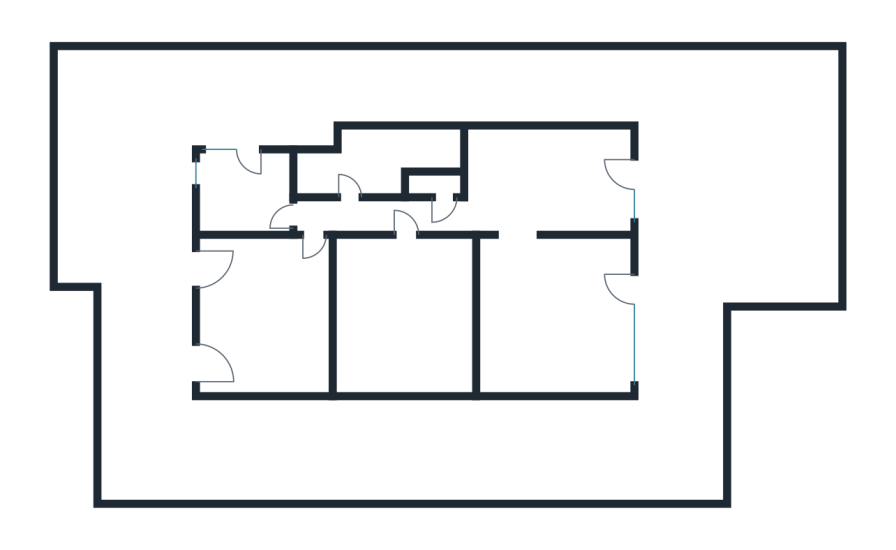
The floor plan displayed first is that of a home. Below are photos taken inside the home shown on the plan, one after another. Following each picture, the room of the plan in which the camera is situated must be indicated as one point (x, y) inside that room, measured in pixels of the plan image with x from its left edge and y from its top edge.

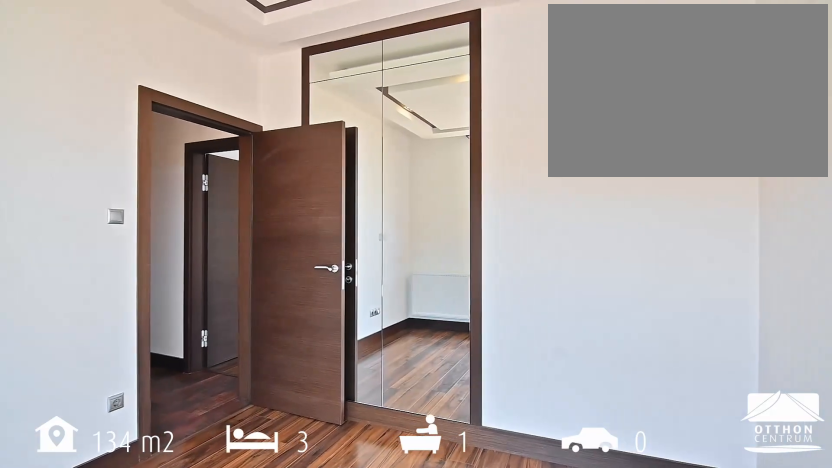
(244, 190)
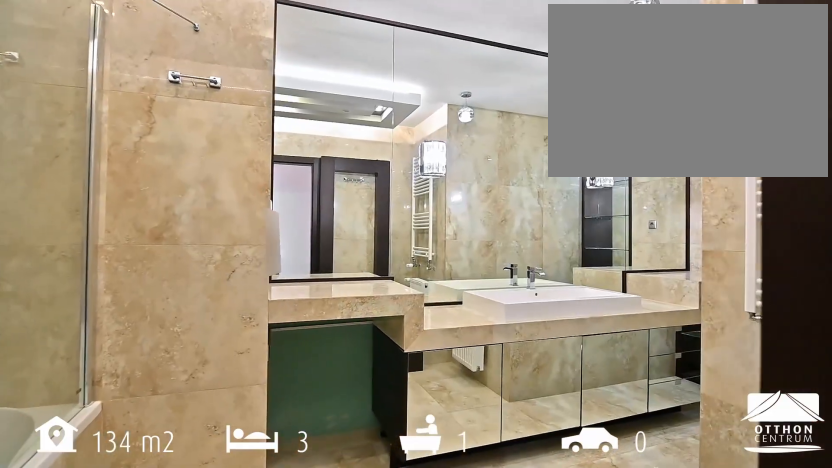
(375, 163)
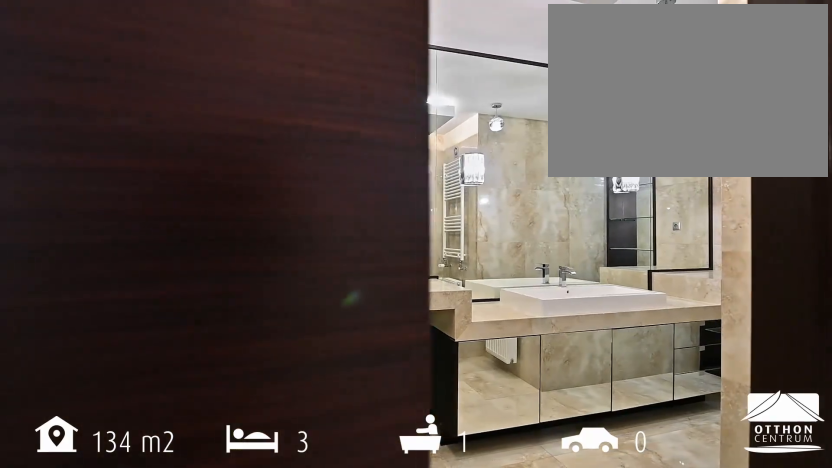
(375, 163)
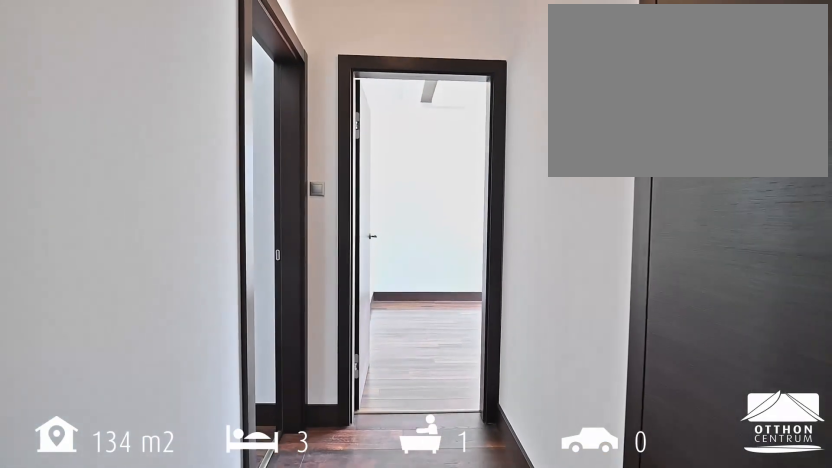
(365, 217)
